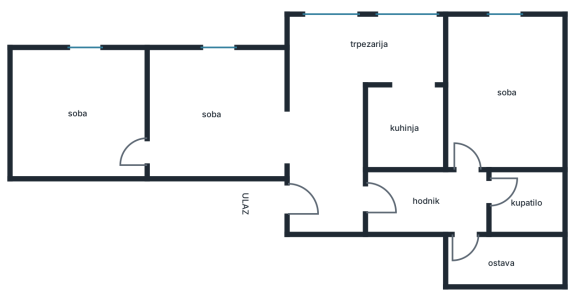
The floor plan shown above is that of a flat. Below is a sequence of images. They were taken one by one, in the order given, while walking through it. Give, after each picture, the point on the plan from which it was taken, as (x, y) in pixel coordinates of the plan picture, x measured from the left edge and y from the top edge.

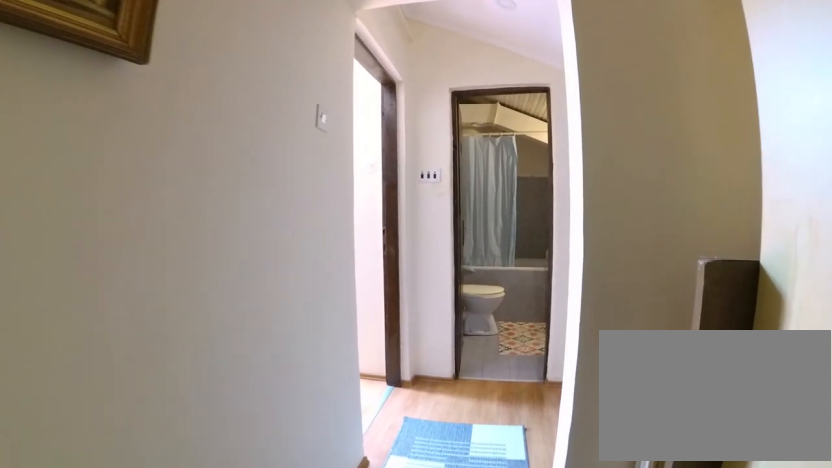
(382, 197)
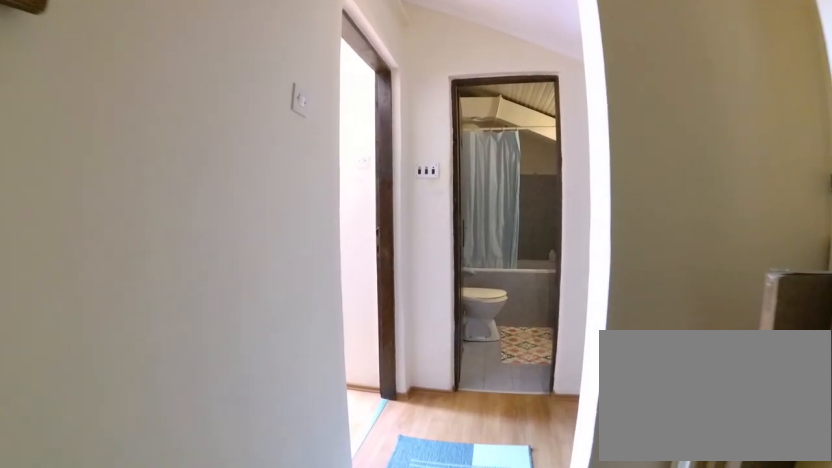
(387, 197)
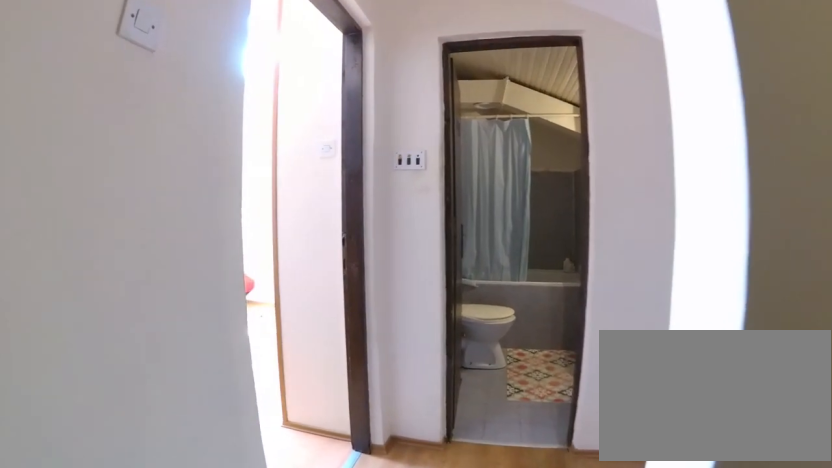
(404, 199)
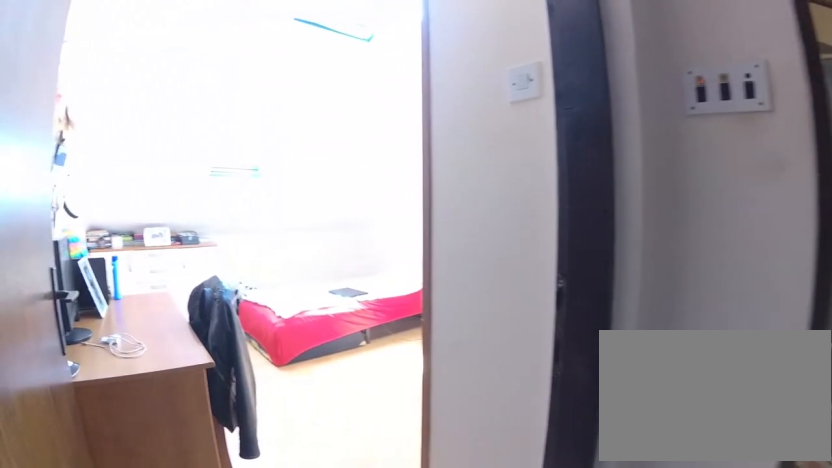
(446, 197)
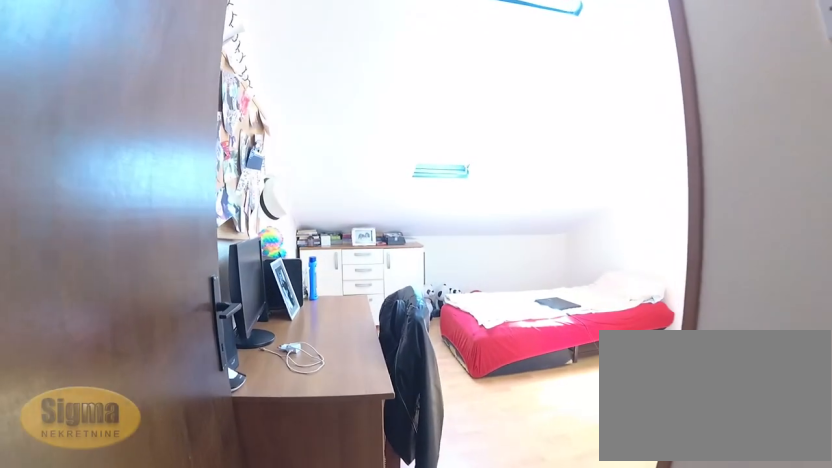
(461, 186)
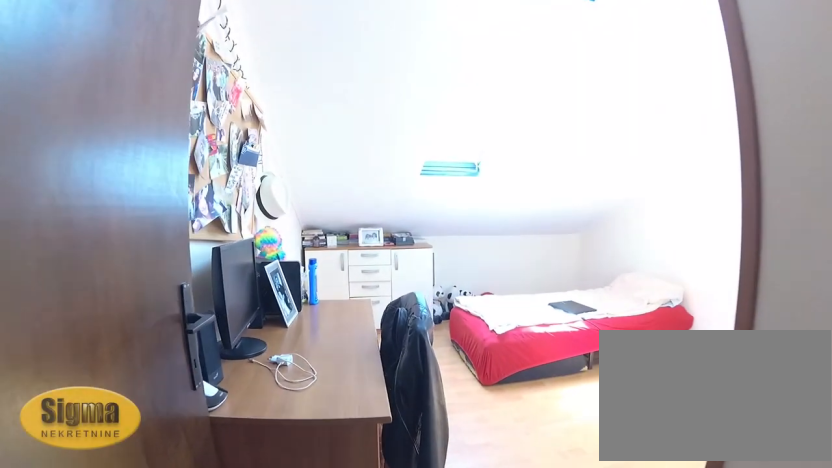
(464, 182)
